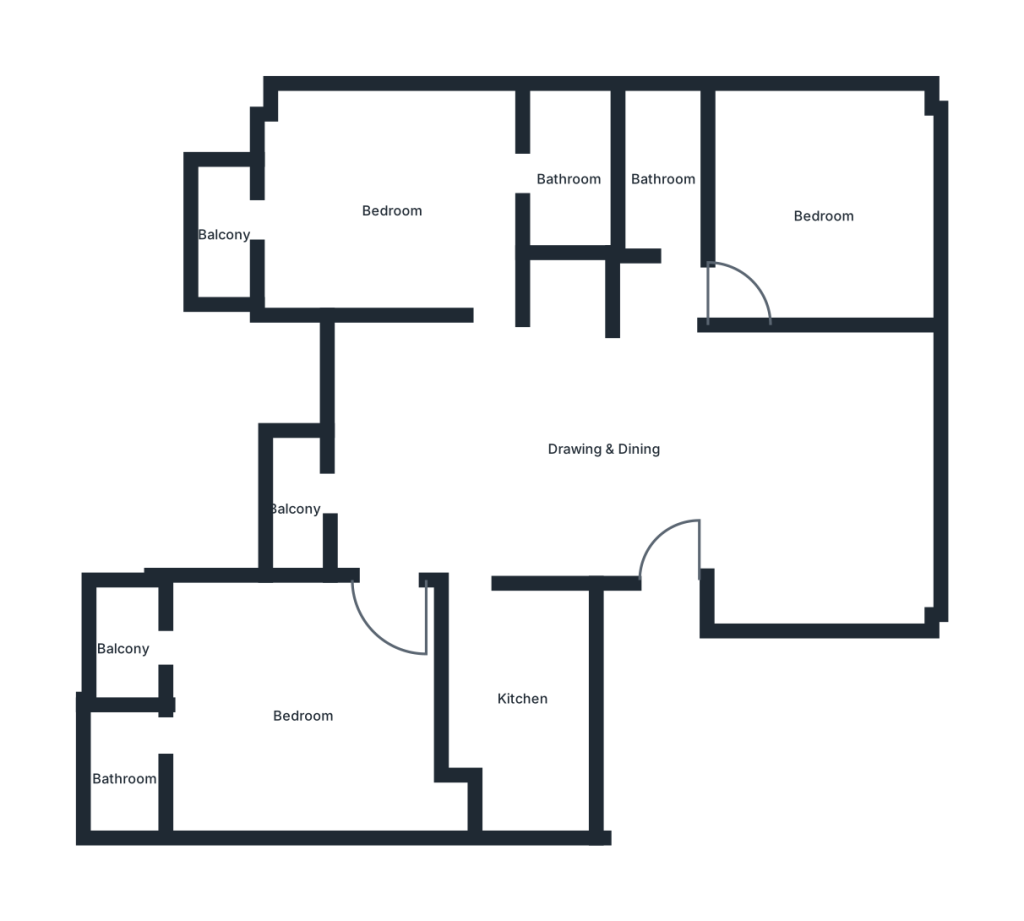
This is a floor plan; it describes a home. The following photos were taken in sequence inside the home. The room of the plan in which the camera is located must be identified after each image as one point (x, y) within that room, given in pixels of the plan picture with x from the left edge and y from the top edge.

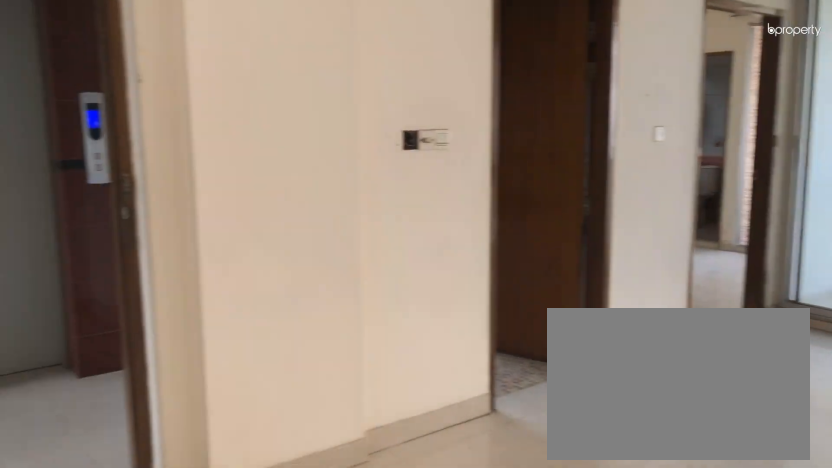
(606, 453)
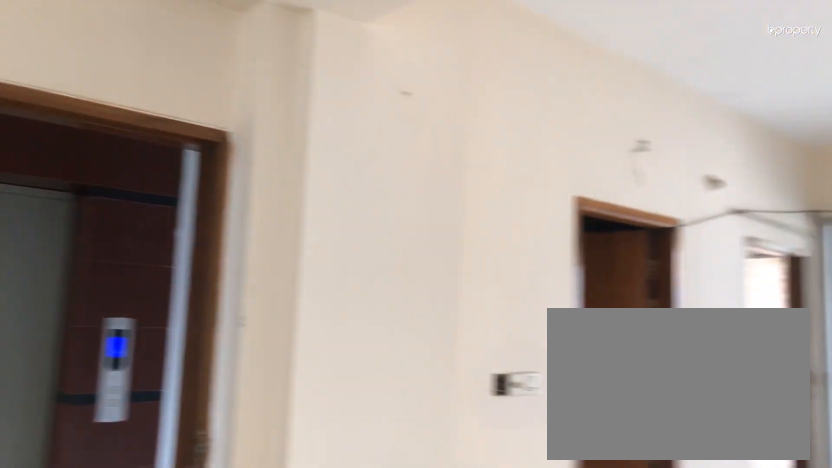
(606, 453)
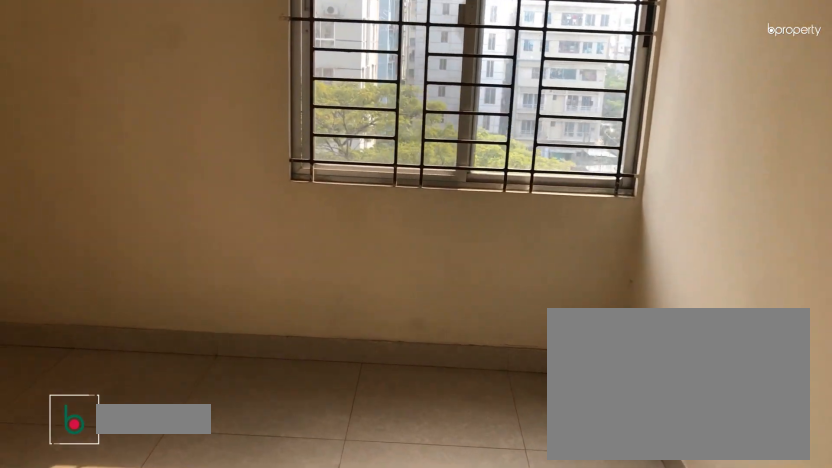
(826, 215)
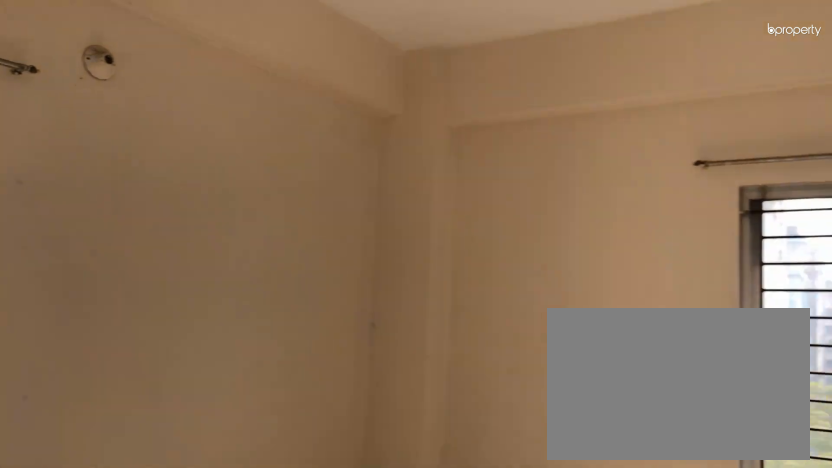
(826, 215)
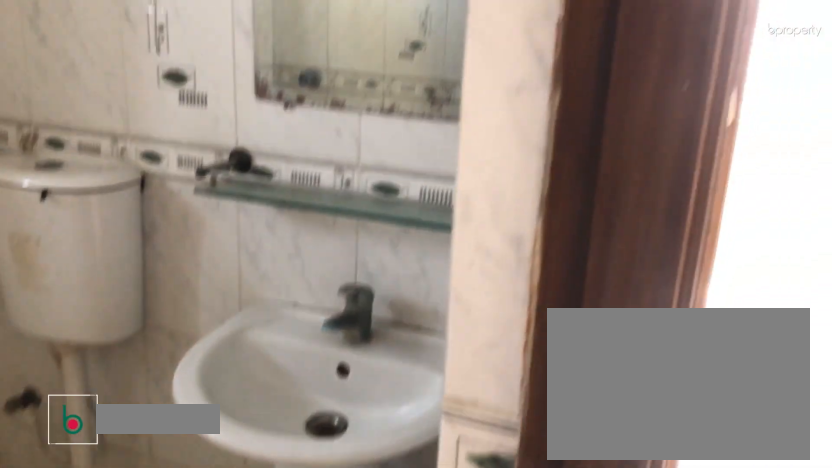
(665, 178)
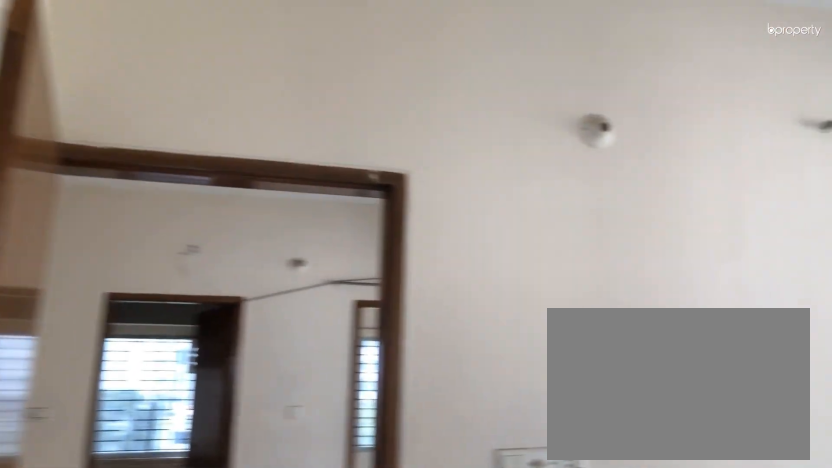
(394, 210)
